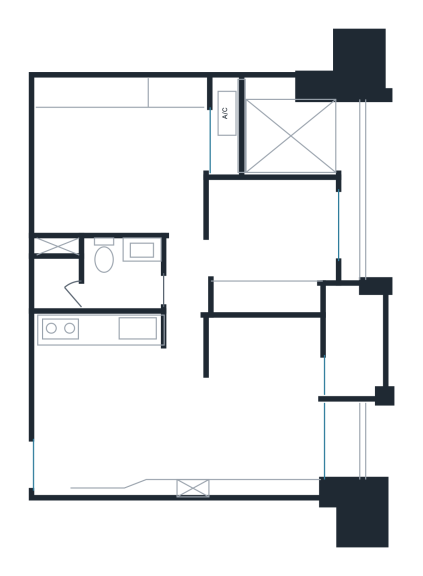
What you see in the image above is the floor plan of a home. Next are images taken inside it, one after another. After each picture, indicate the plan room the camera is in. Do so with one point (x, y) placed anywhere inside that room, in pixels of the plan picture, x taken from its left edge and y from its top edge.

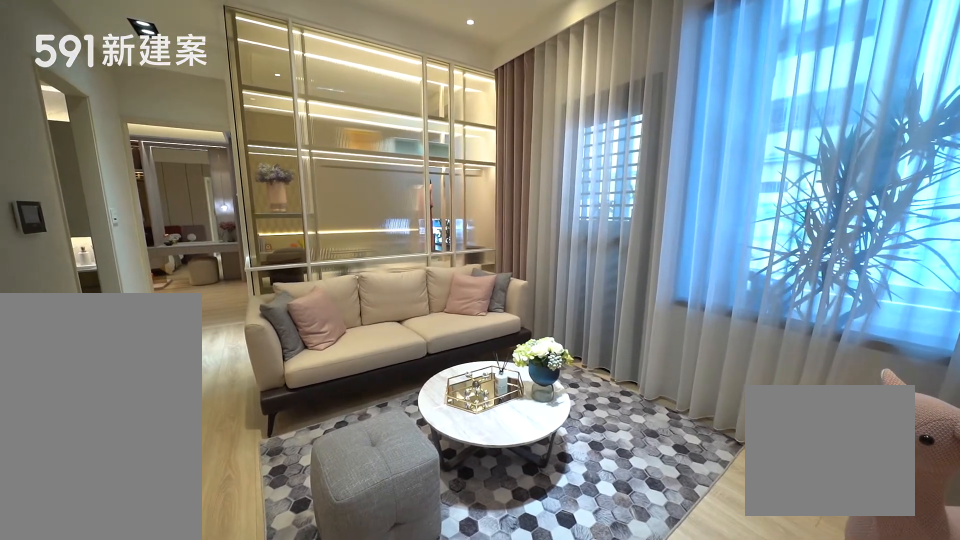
(245, 406)
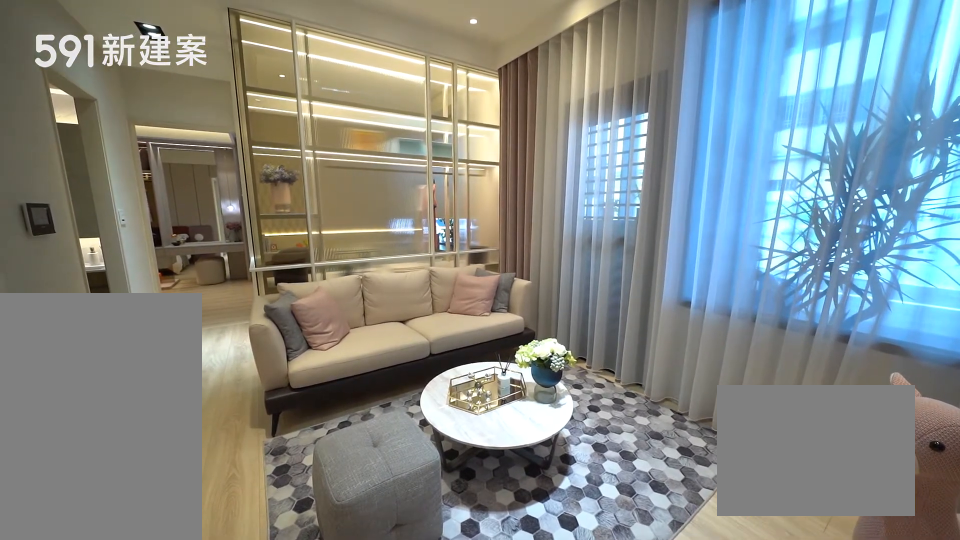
(245, 406)
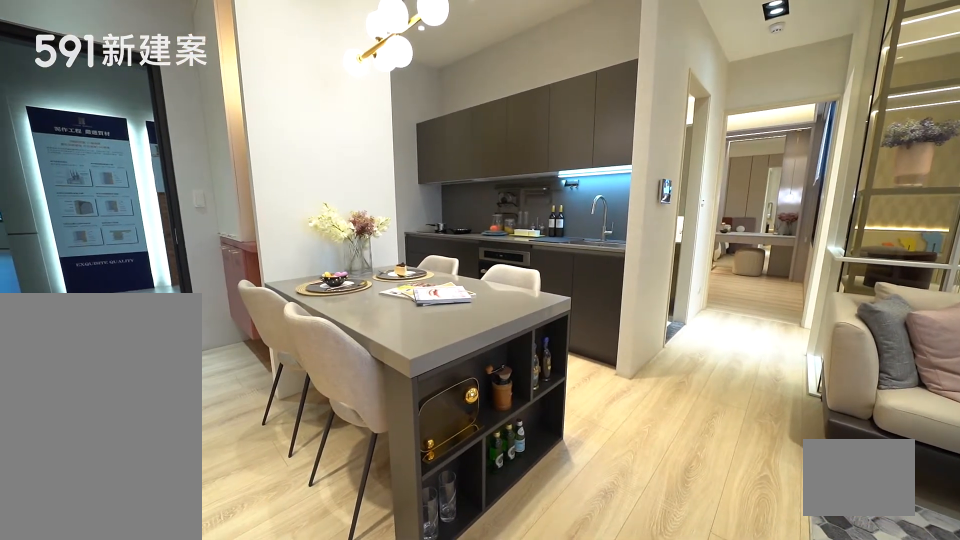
(97, 400)
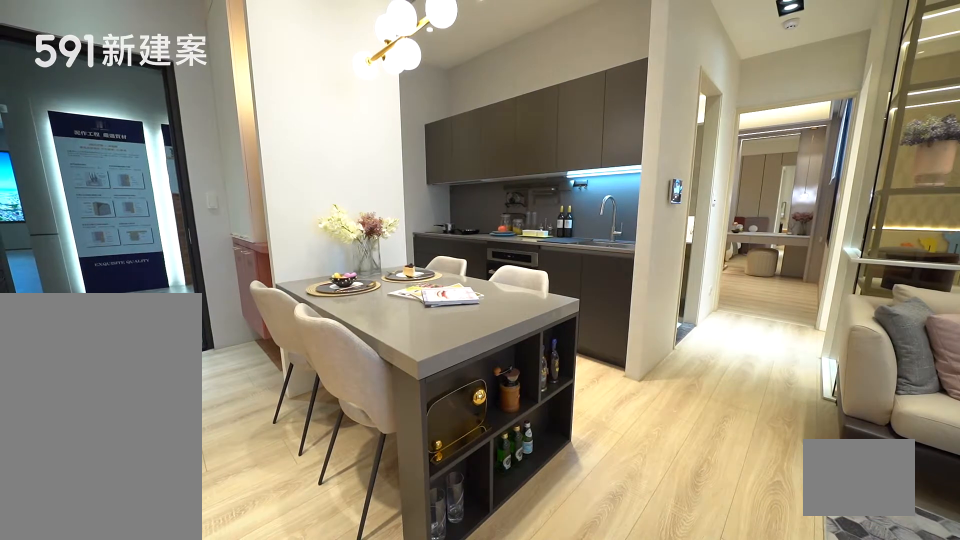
(97, 400)
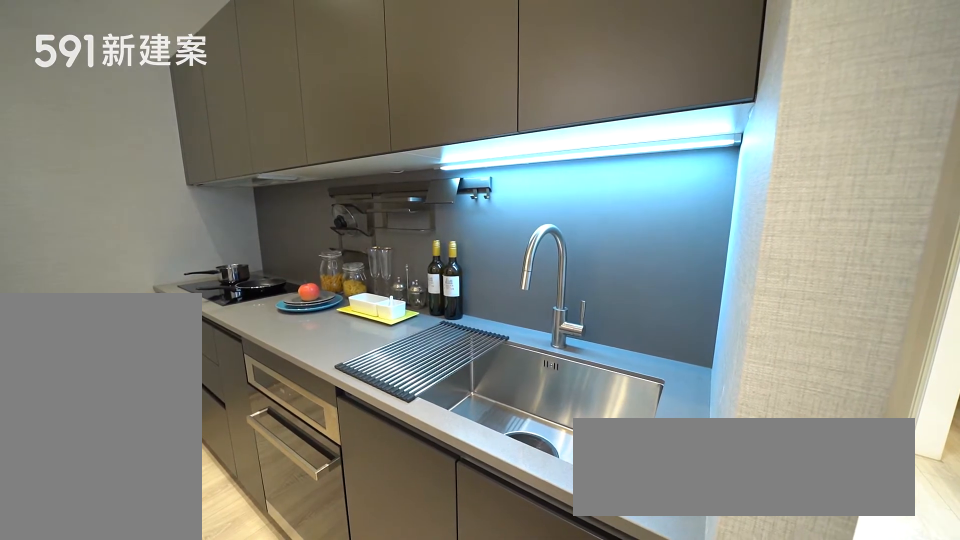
(93, 336)
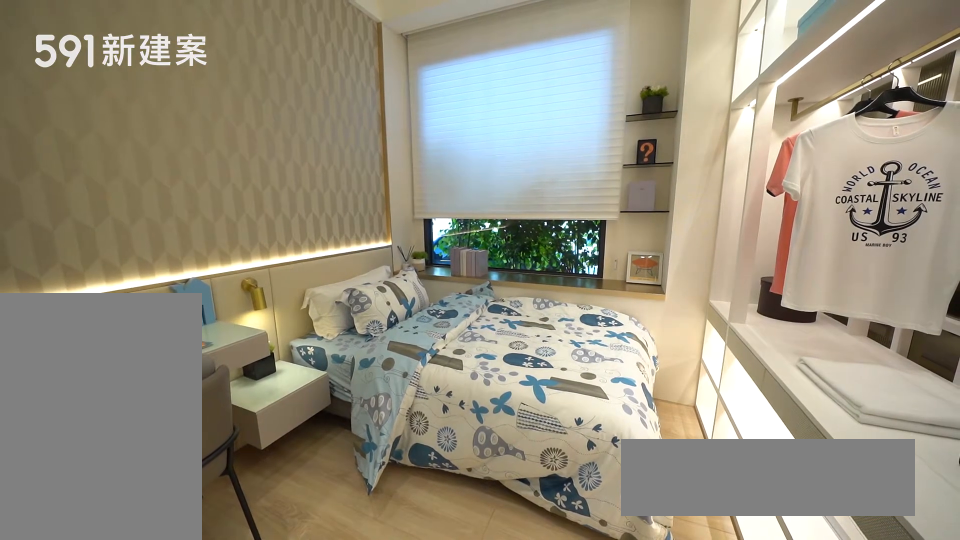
(275, 244)
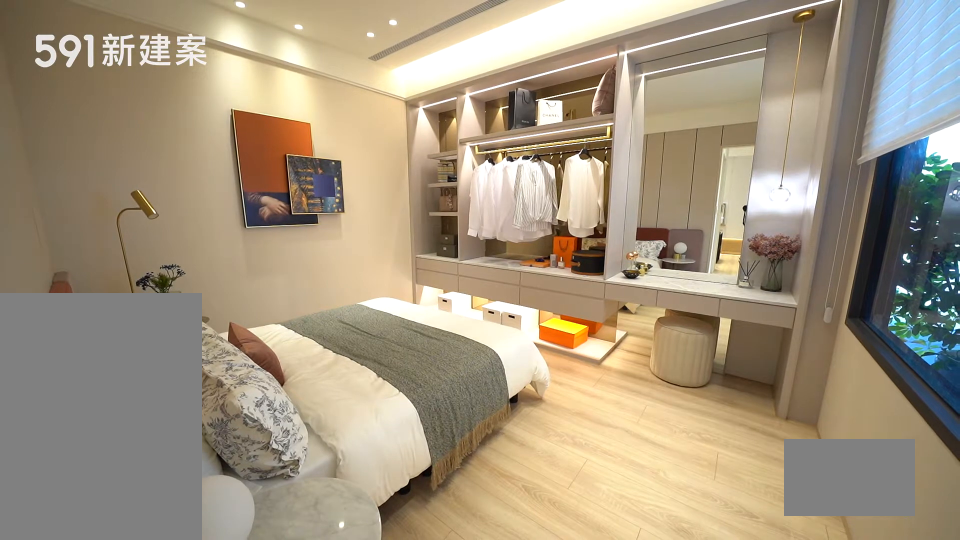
(119, 153)
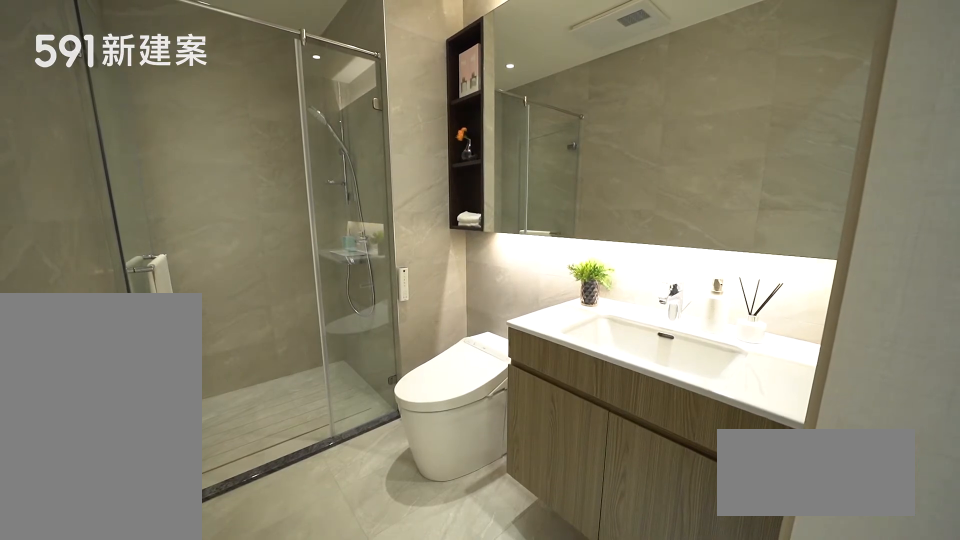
(94, 274)
